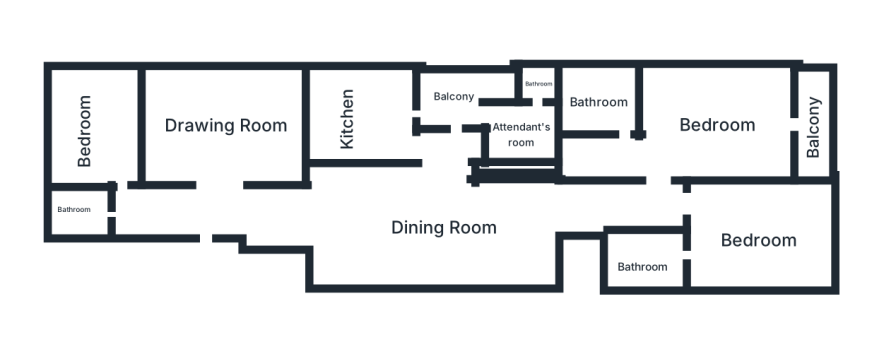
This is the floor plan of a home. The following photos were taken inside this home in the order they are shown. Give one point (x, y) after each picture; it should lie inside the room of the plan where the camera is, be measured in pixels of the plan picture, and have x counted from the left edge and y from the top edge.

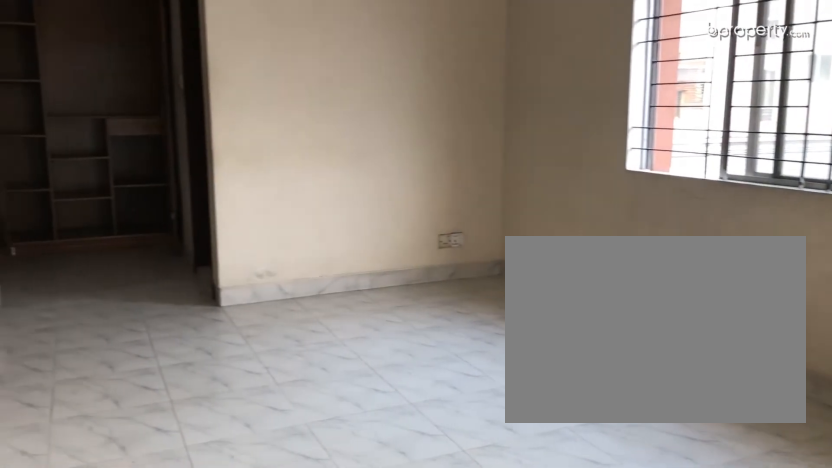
(713, 107)
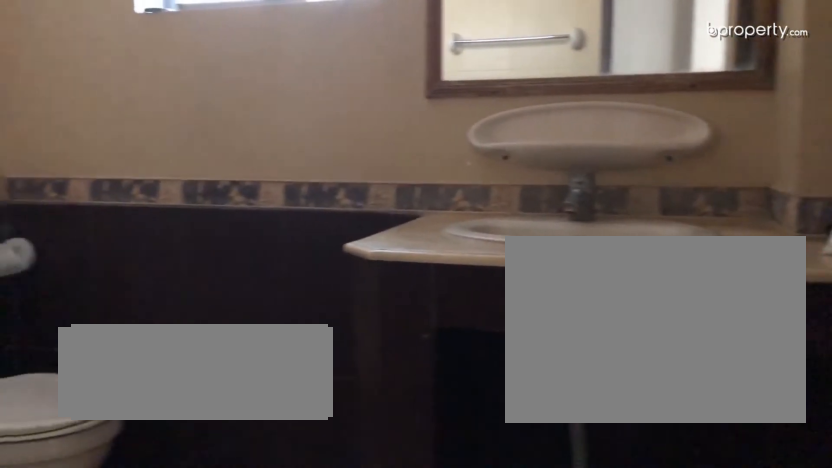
(604, 107)
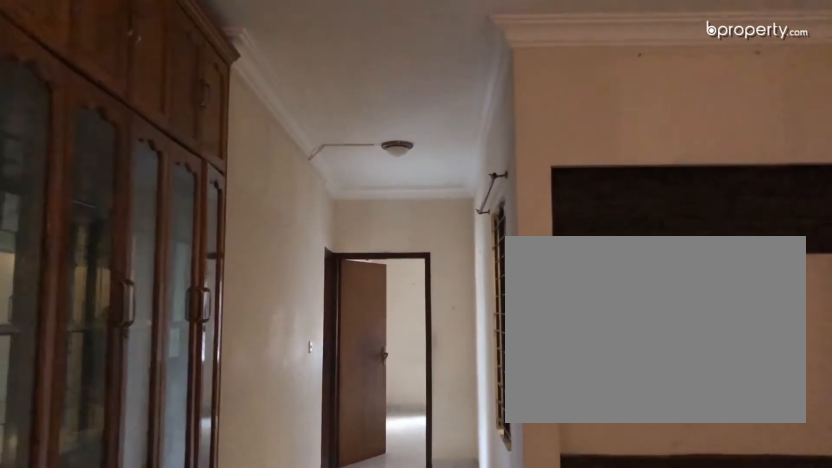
(502, 207)
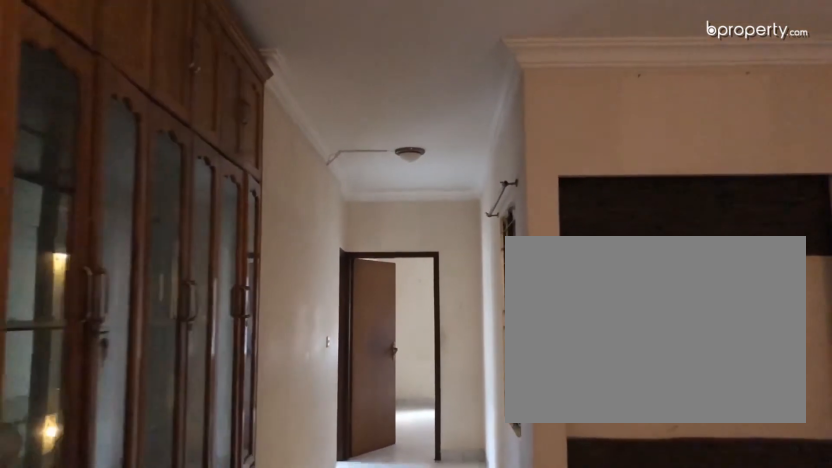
(502, 207)
